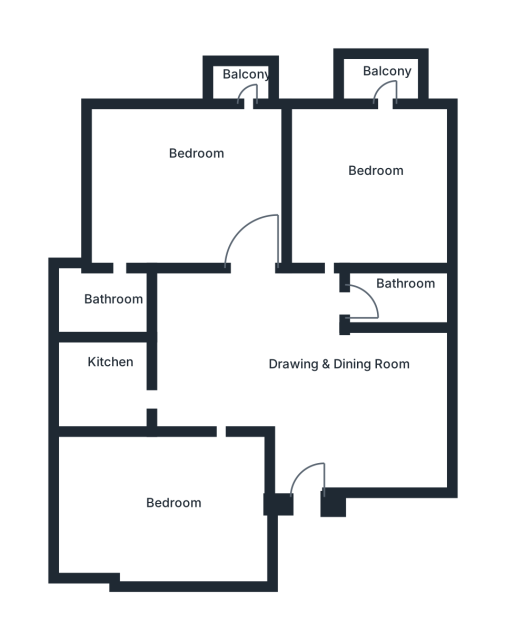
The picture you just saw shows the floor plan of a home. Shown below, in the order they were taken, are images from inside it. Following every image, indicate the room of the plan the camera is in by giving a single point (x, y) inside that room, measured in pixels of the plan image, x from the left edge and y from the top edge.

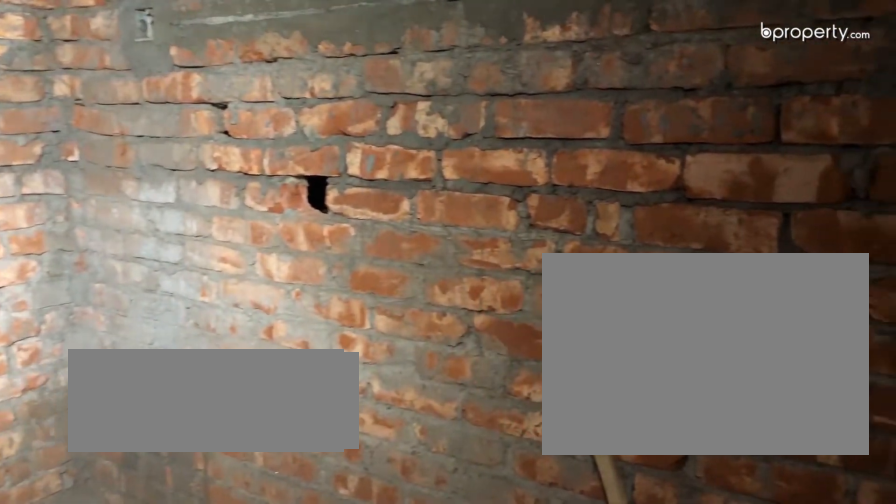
(110, 378)
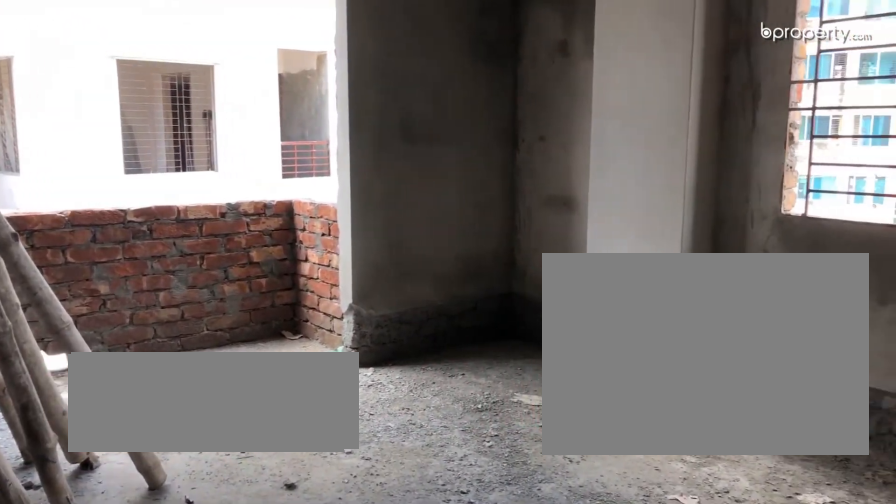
(371, 191)
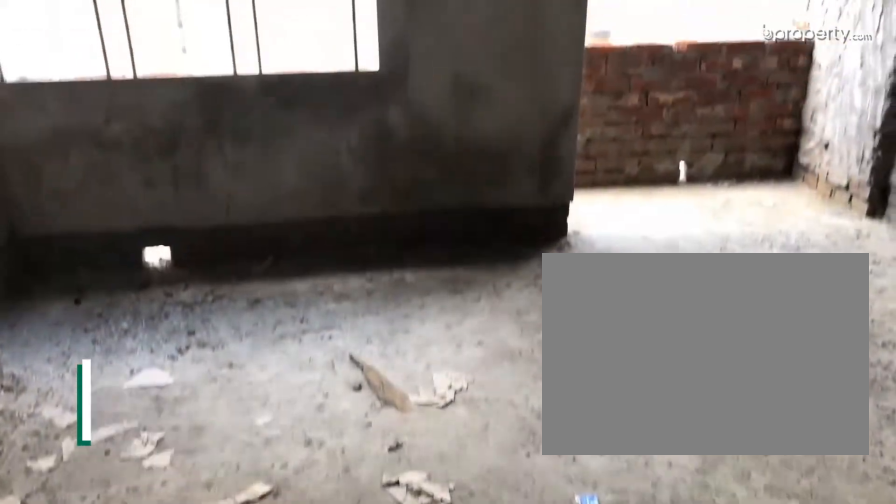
(188, 185)
